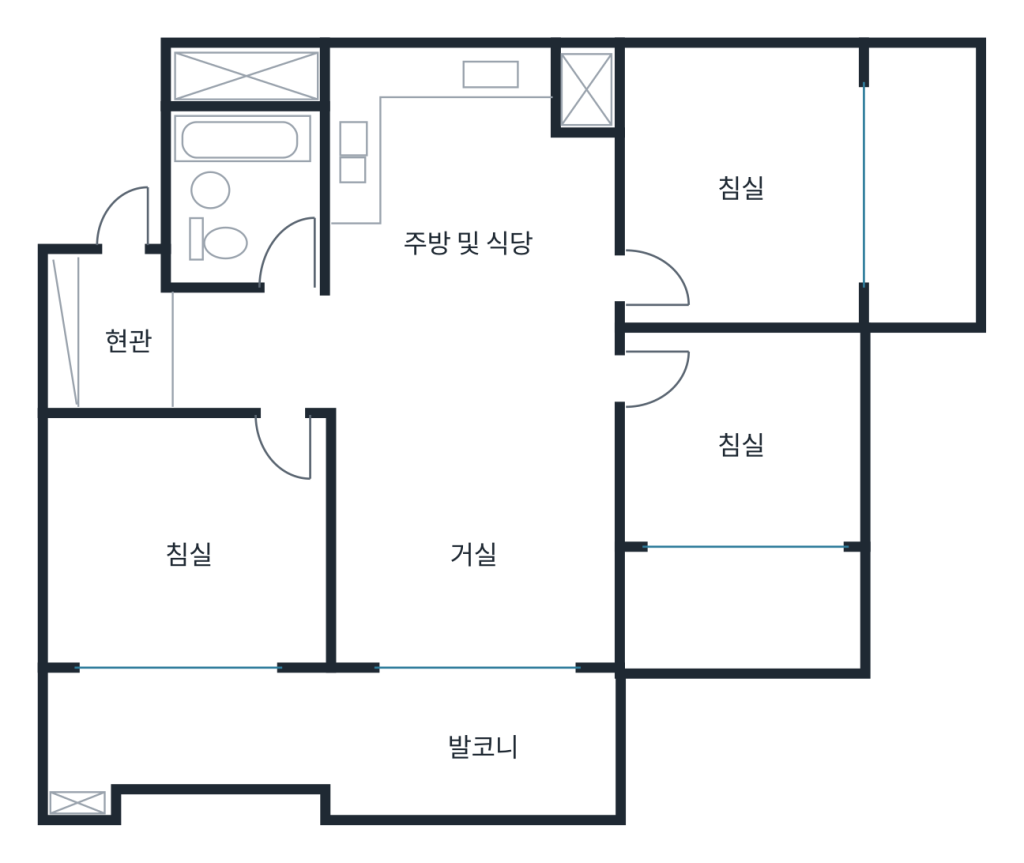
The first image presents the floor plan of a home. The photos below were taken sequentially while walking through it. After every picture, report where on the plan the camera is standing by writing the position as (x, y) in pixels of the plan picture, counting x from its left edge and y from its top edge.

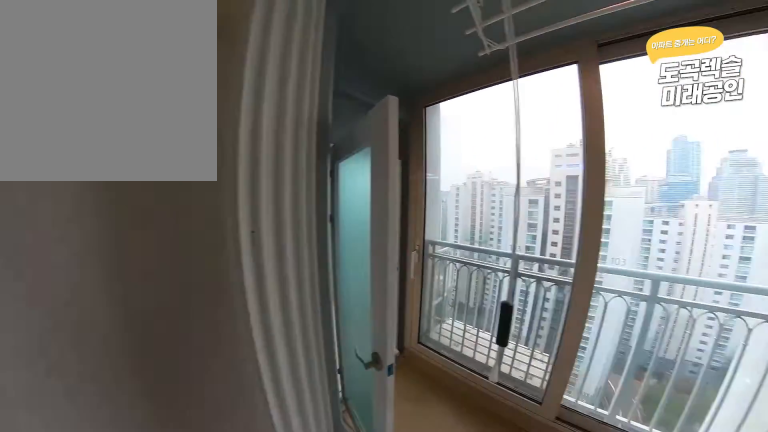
(232, 681)
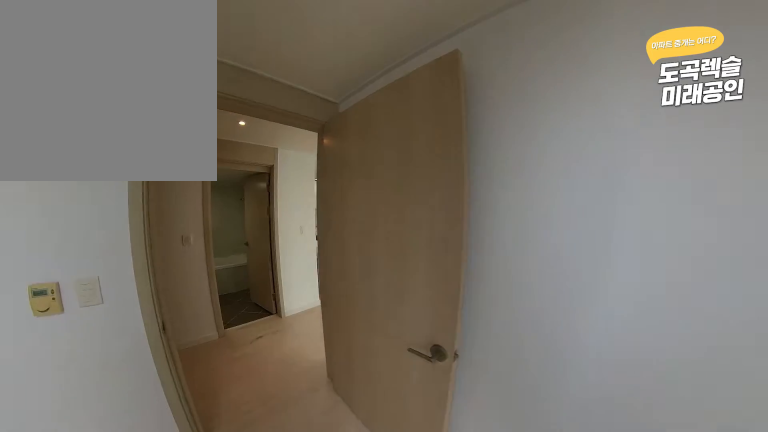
(249, 527)
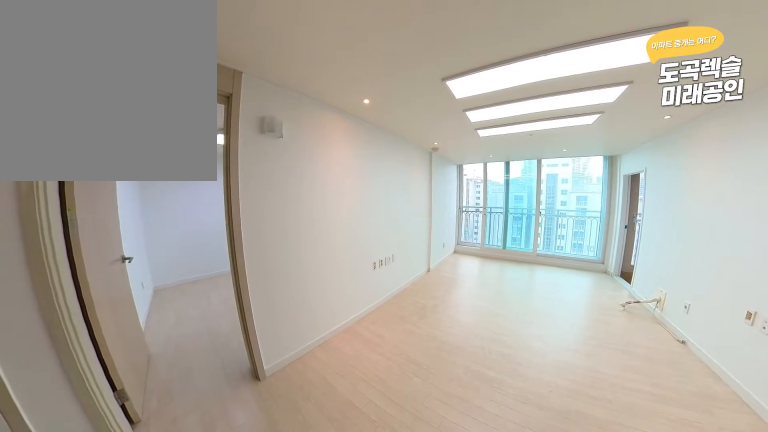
(444, 368)
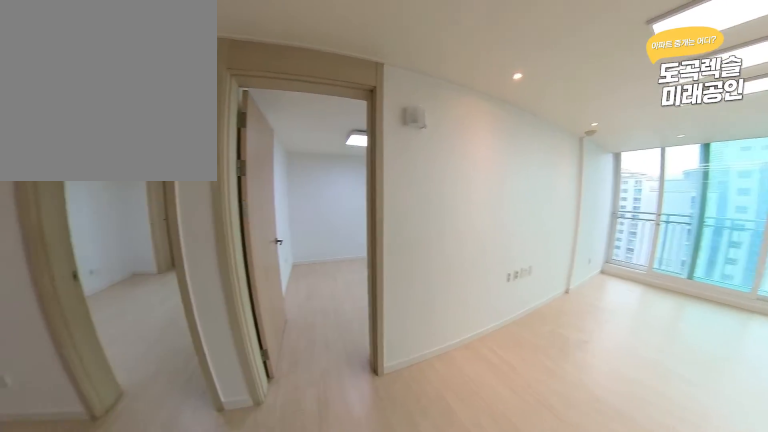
(444, 368)
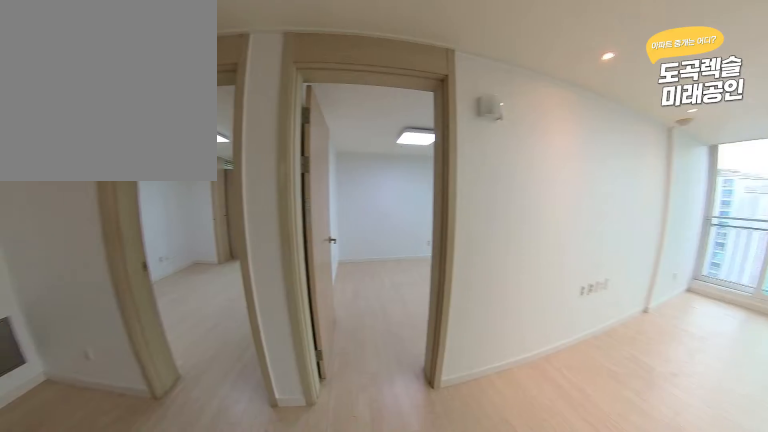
(444, 368)
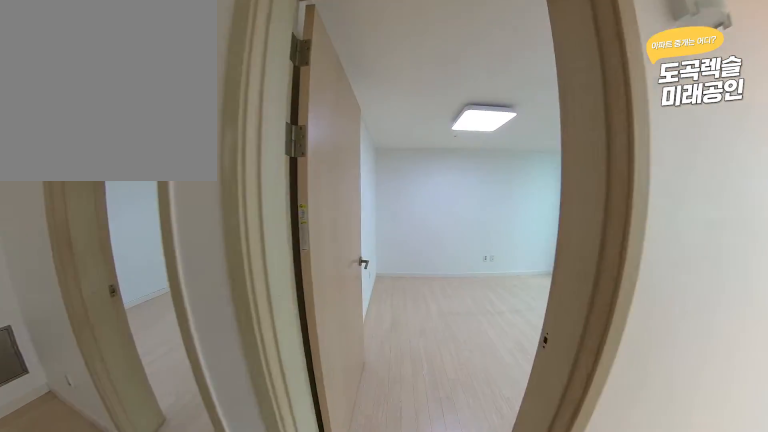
(468, 373)
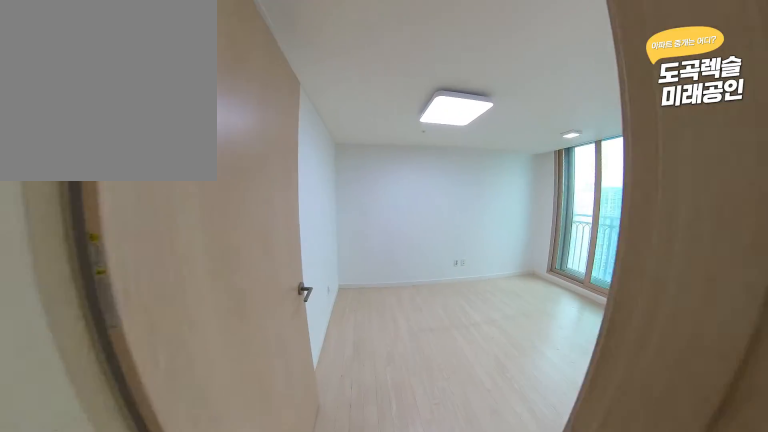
(493, 378)
